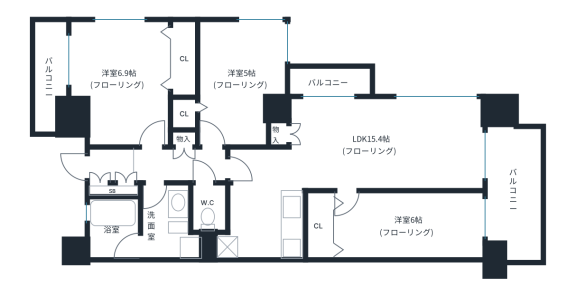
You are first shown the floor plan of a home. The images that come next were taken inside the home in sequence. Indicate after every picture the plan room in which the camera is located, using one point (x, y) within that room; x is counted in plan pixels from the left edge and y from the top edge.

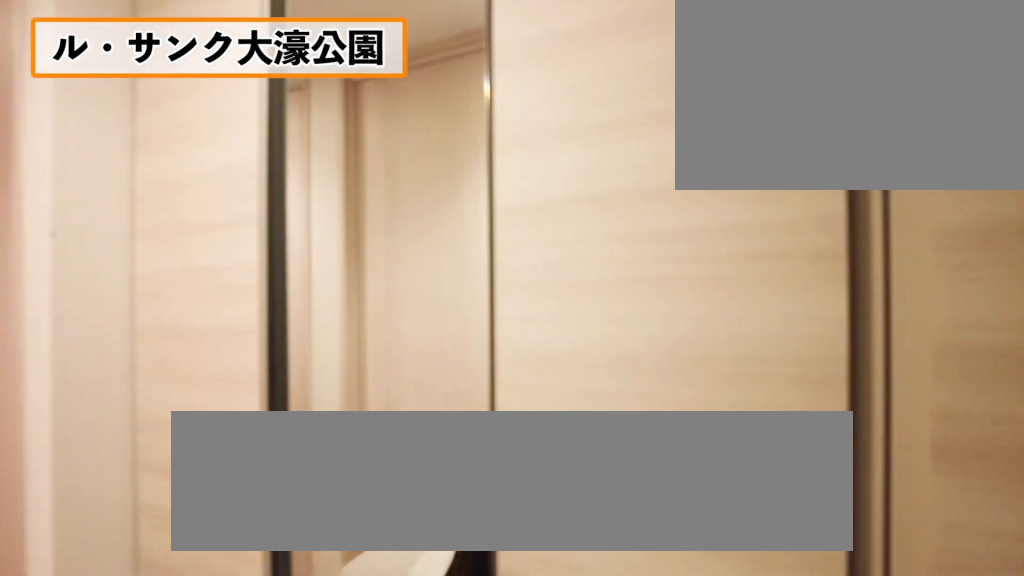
(104, 168)
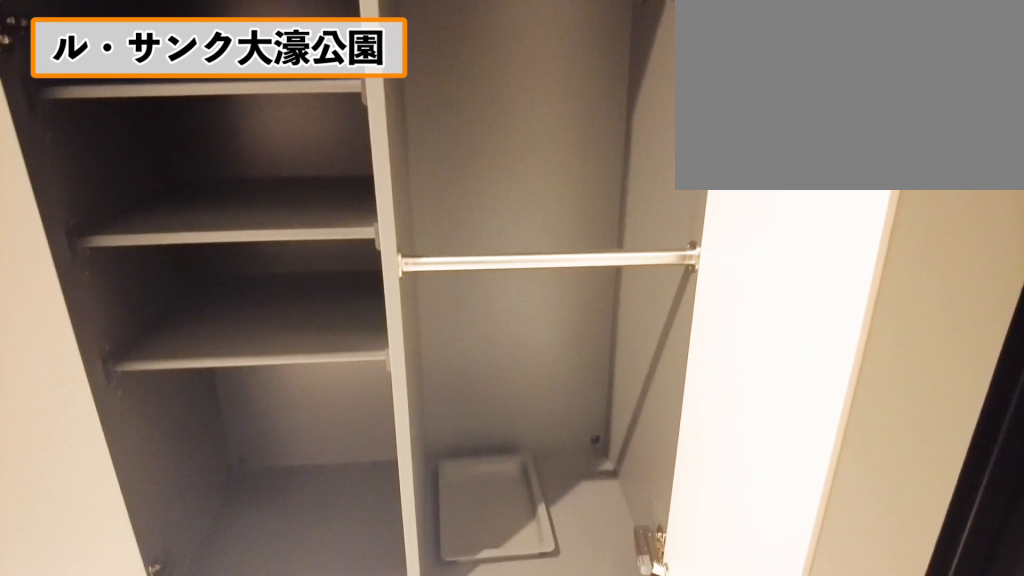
(104, 168)
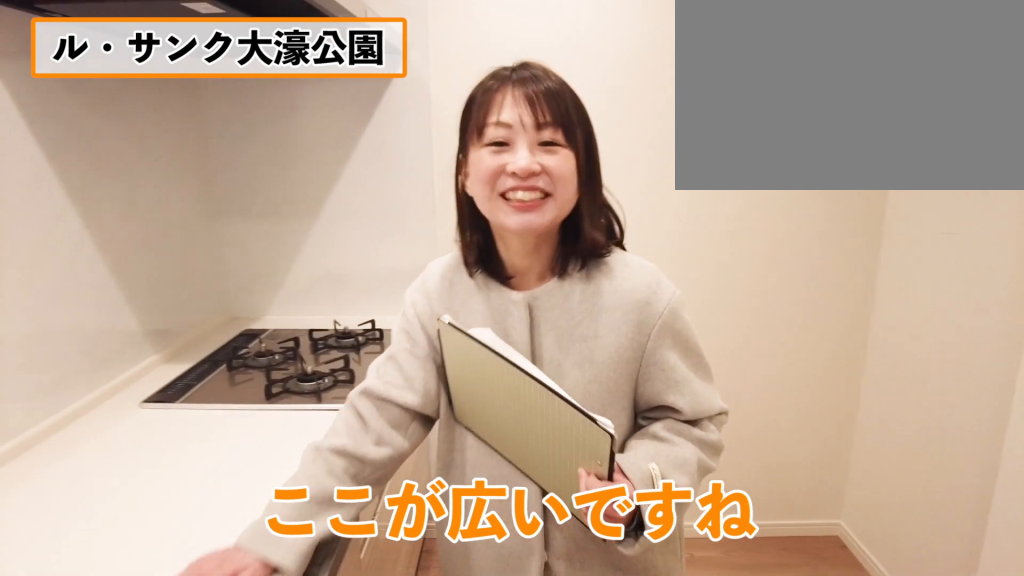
(262, 230)
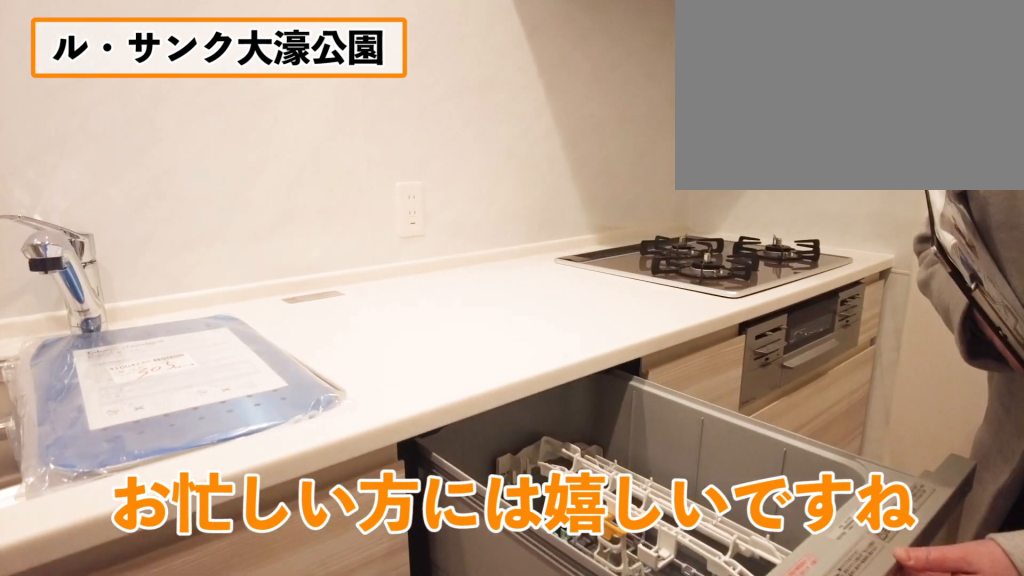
(262, 230)
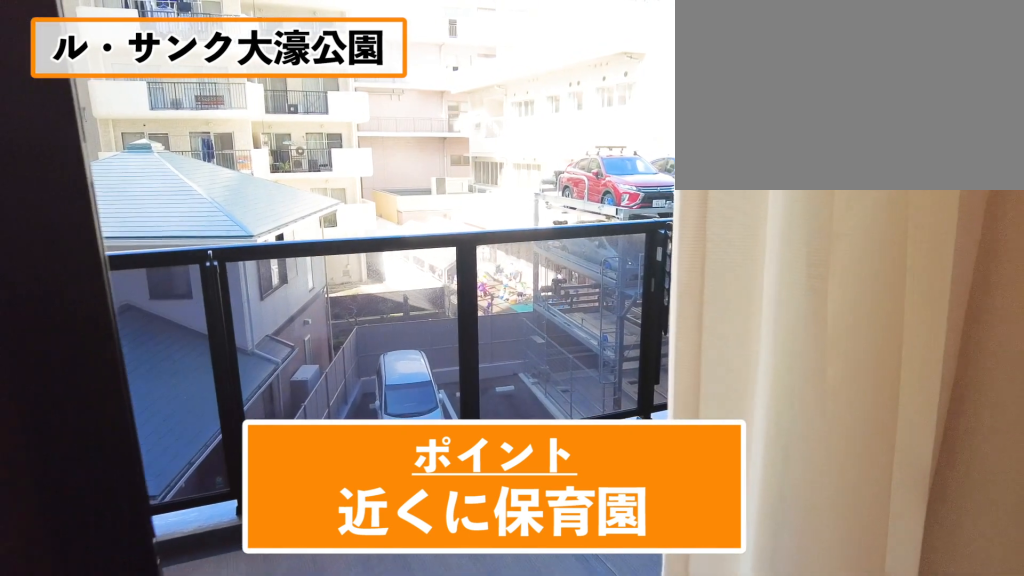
(333, 80)
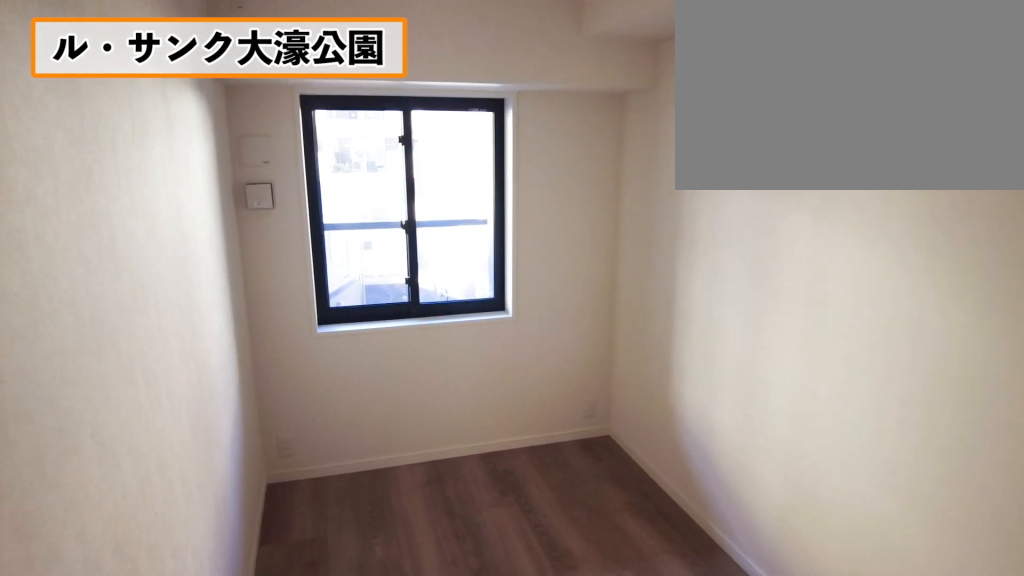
(409, 225)
